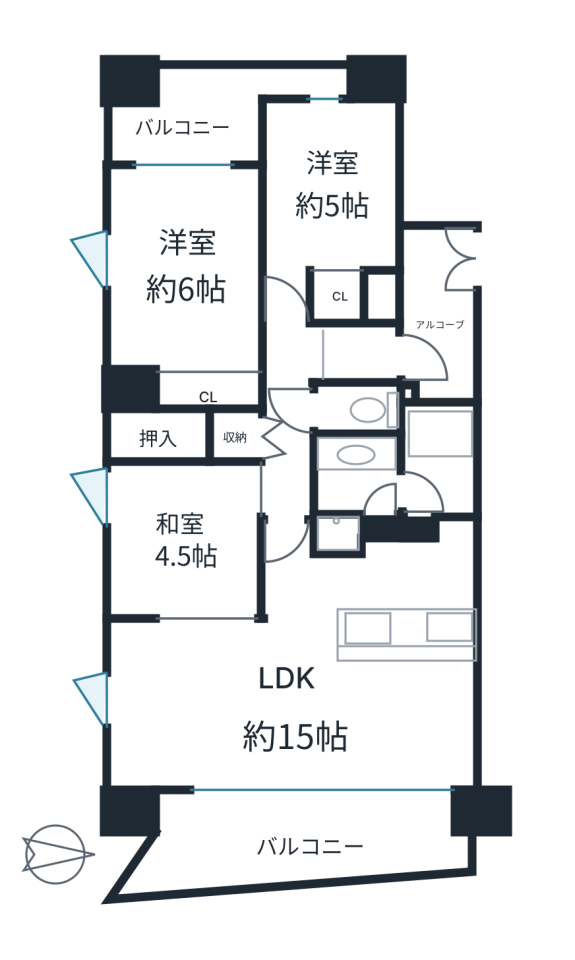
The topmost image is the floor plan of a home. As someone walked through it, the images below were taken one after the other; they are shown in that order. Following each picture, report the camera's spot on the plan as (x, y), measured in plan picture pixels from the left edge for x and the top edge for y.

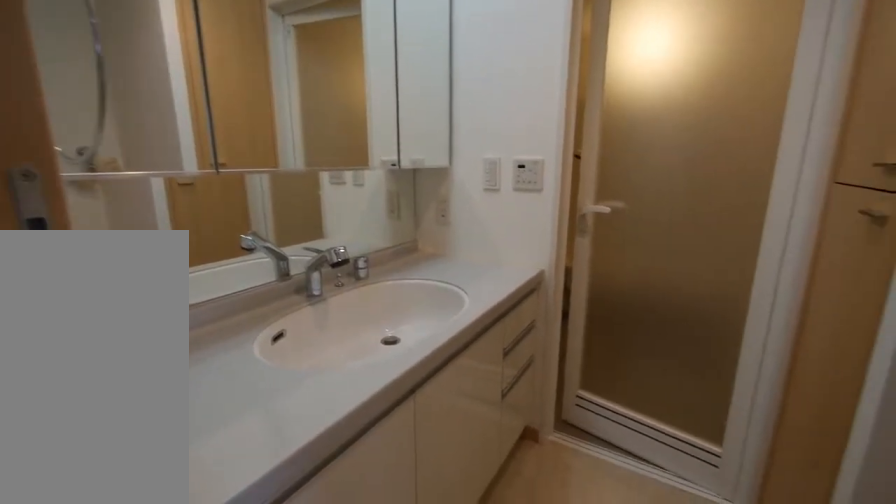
(375, 480)
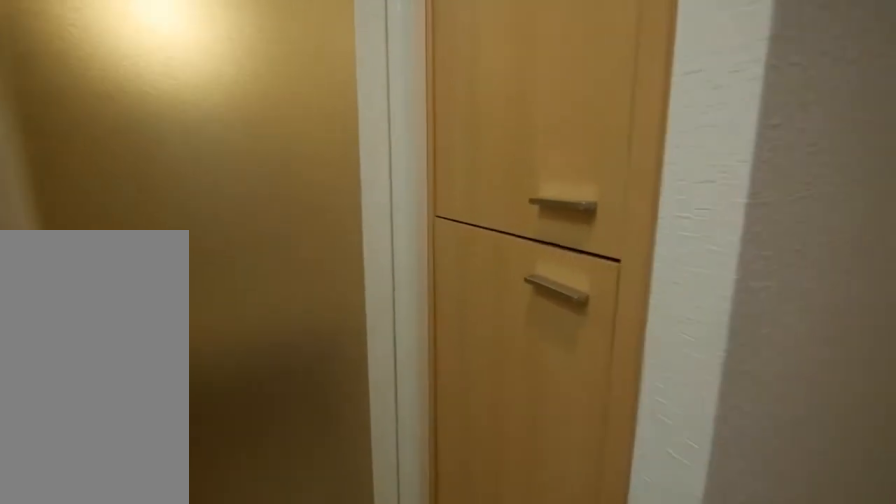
(375, 480)
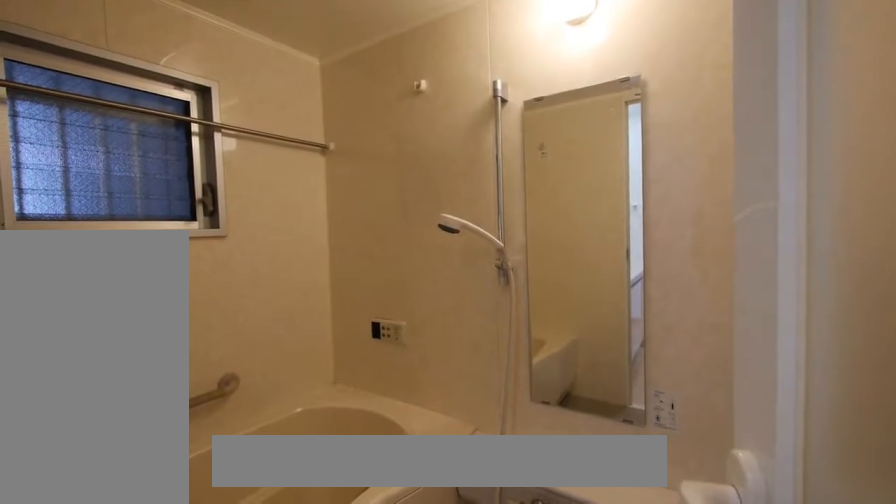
(375, 480)
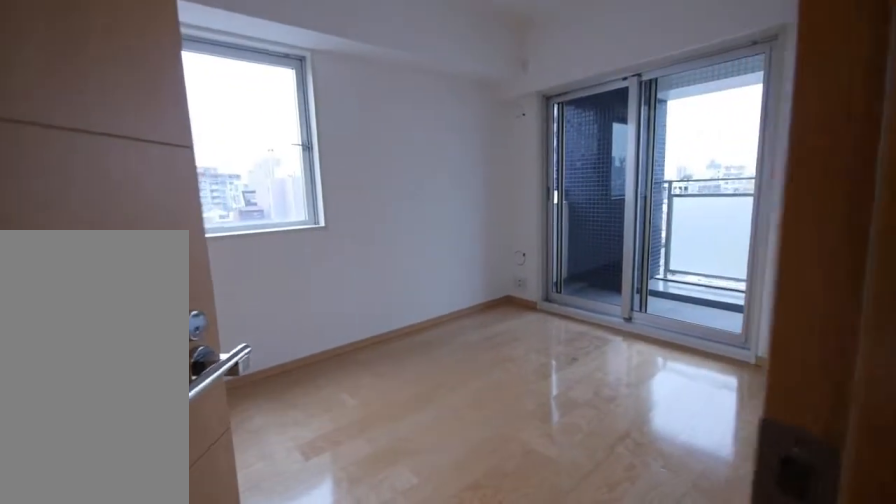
(166, 315)
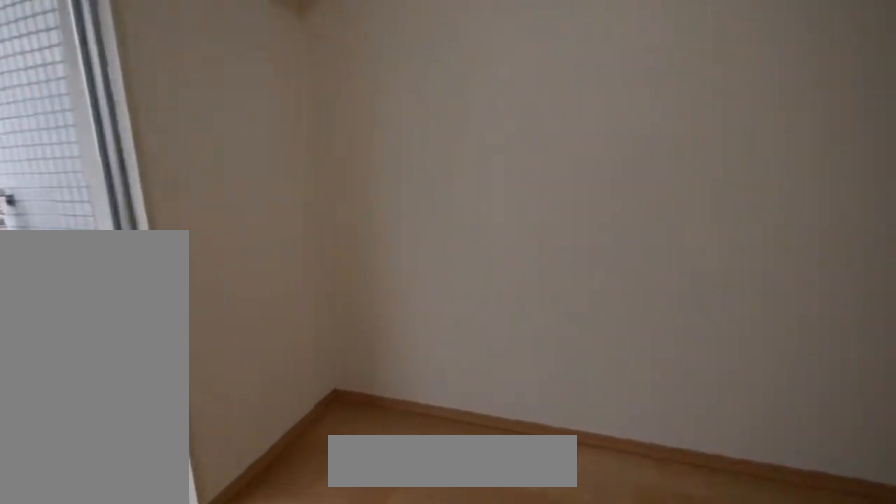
(338, 179)
